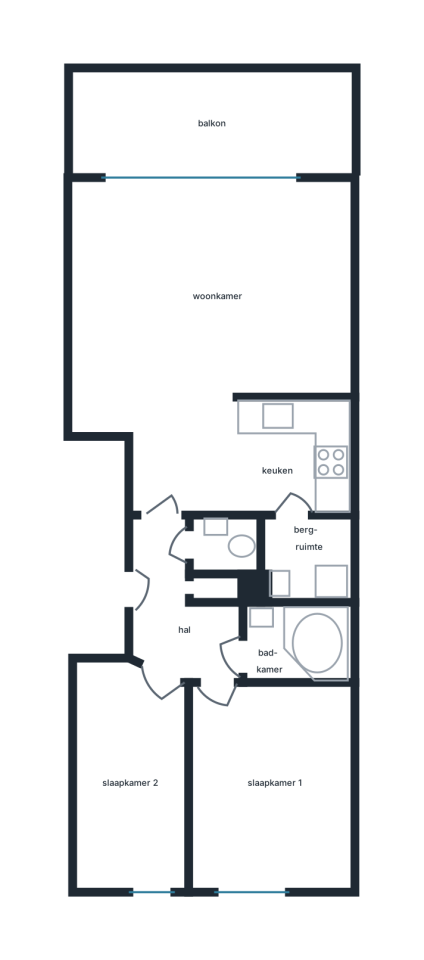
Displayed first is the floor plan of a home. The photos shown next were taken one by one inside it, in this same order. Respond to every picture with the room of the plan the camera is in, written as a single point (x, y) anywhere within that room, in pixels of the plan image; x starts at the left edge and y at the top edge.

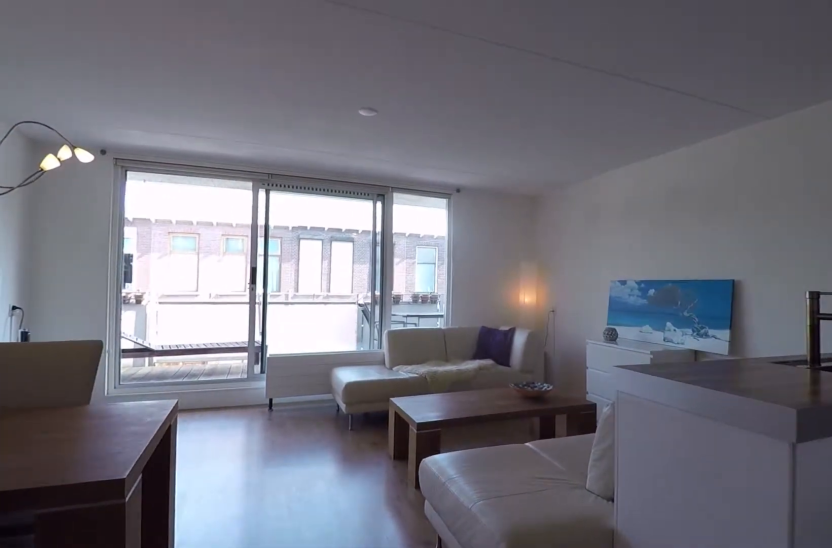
(228, 451)
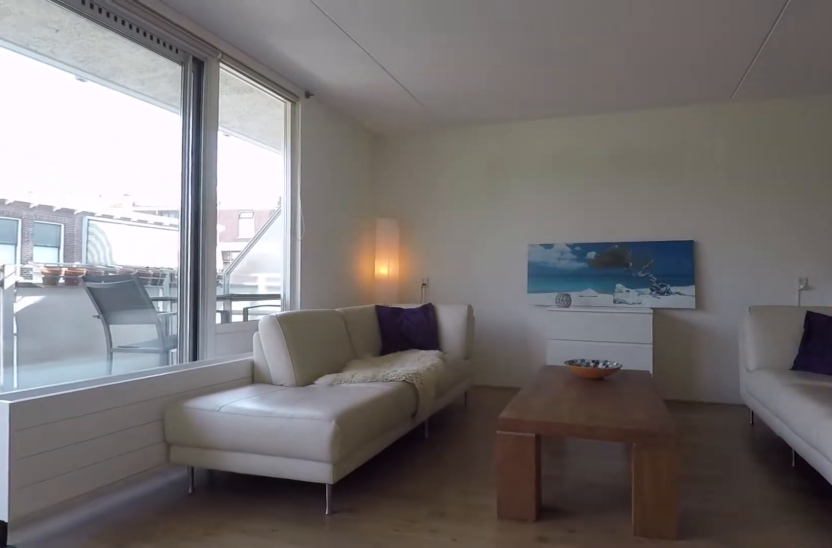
(212, 289)
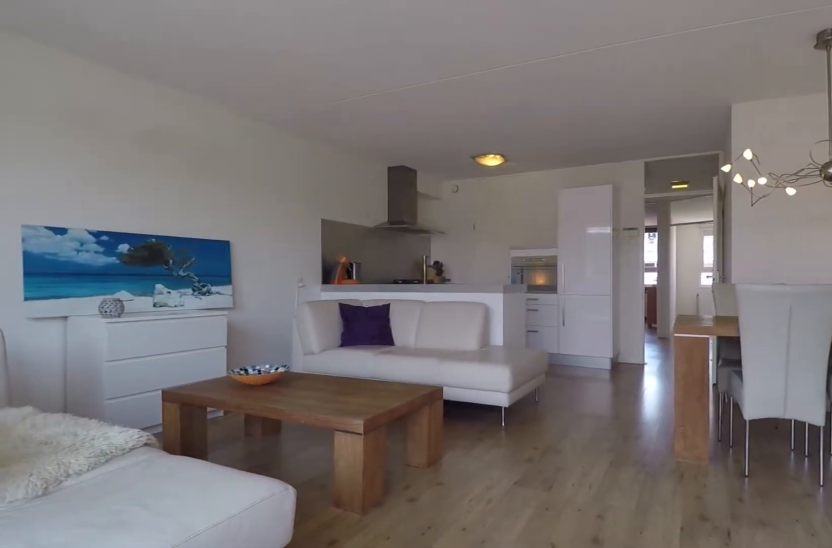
(212, 289)
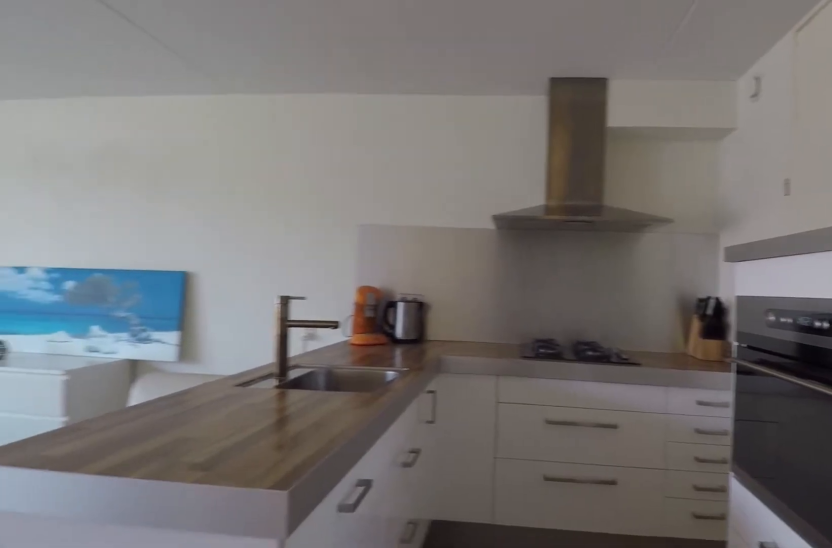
(229, 451)
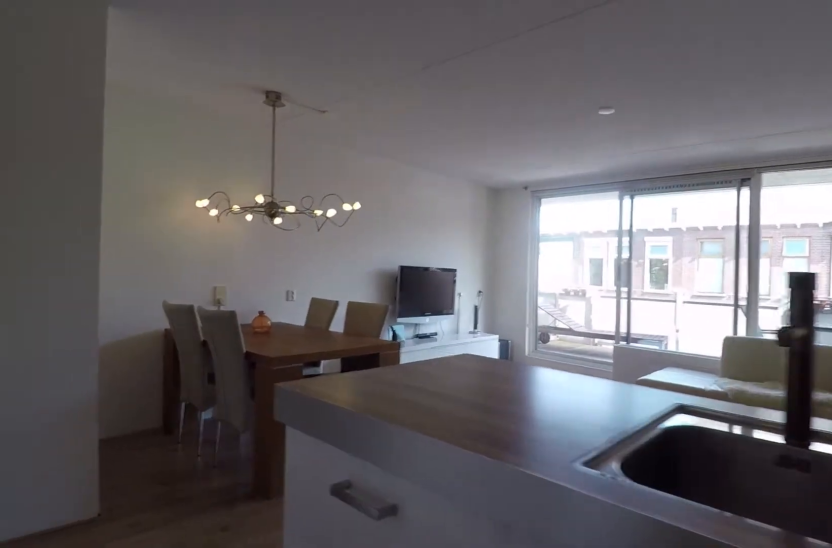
(229, 451)
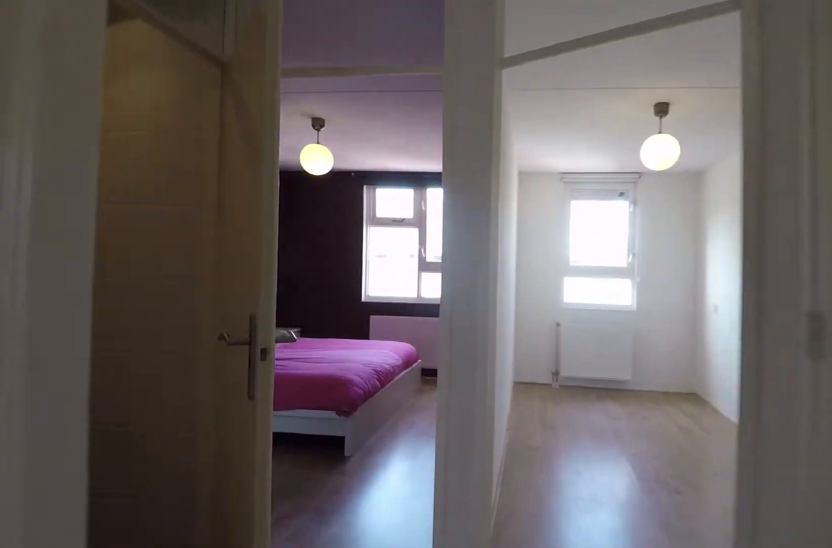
(179, 610)
